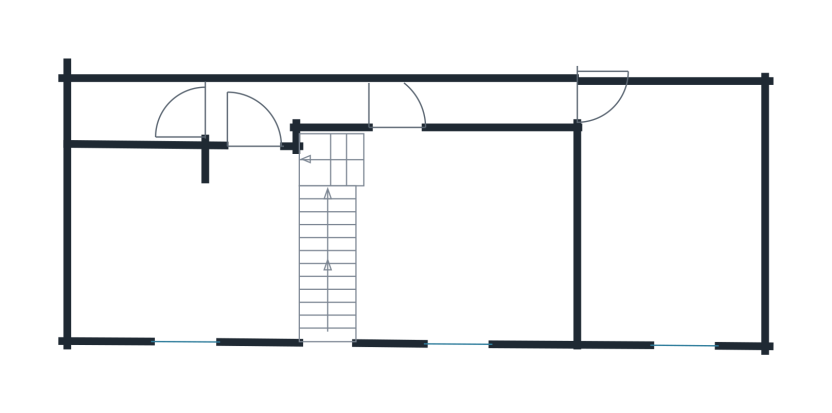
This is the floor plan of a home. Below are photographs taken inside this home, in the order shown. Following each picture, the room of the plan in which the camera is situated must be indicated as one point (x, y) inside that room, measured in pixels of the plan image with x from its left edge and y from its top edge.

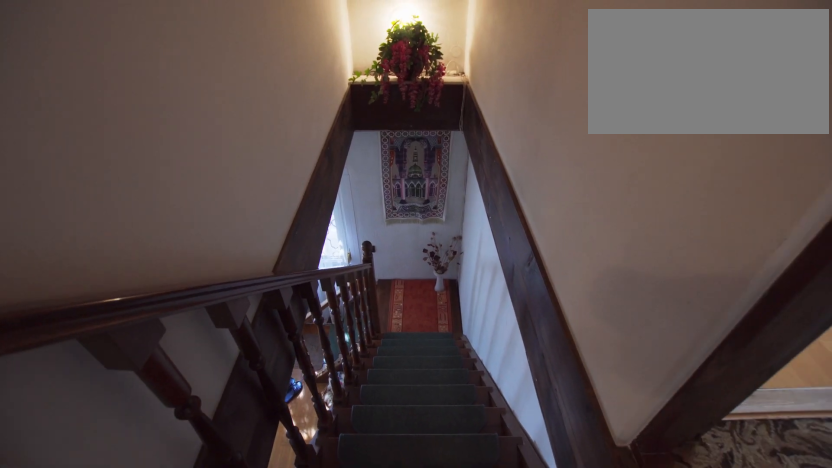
(326, 270)
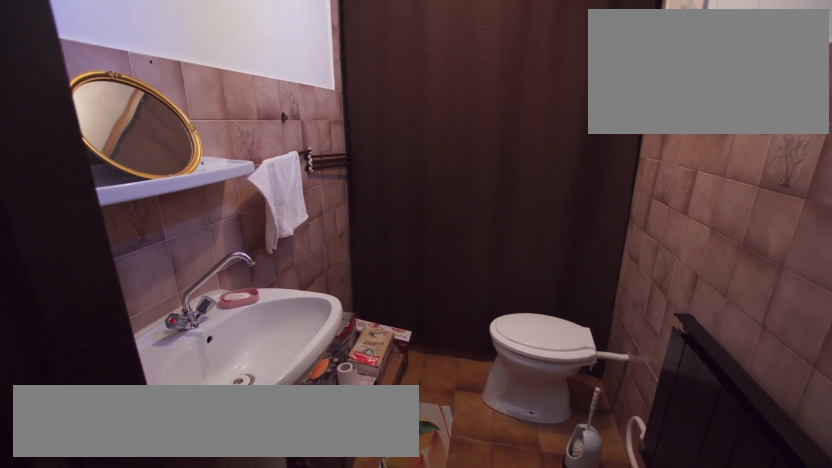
(144, 115)
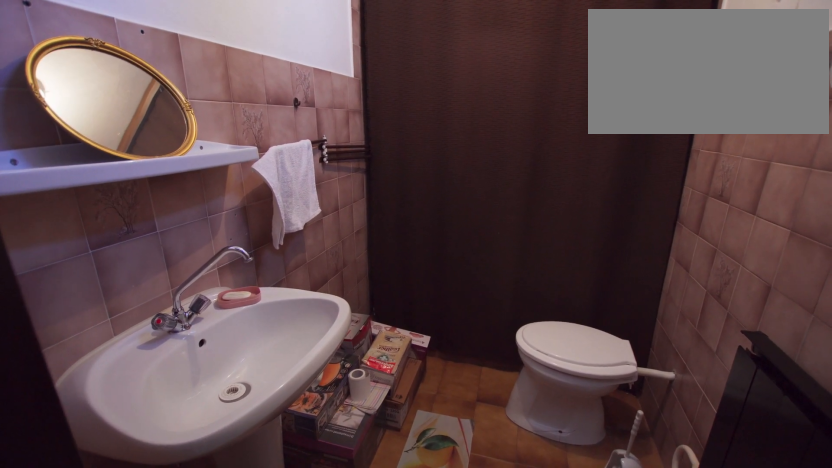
(144, 115)
